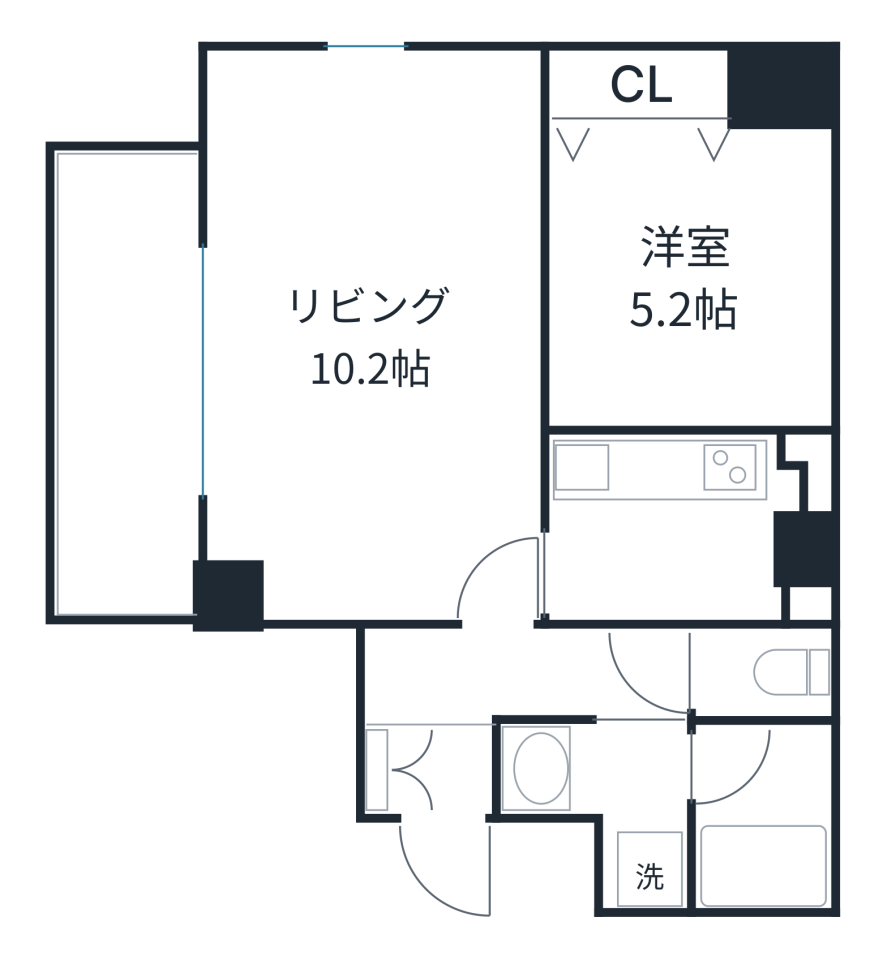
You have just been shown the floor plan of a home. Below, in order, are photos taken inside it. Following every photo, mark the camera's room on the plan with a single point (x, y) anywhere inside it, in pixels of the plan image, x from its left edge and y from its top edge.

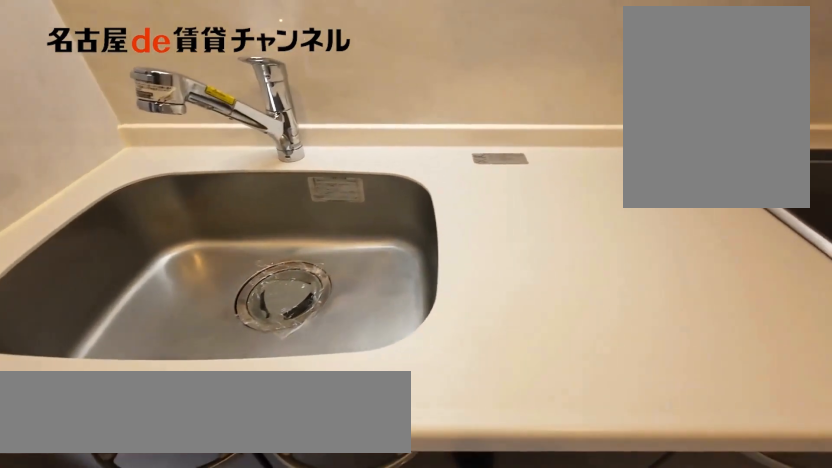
(685, 525)
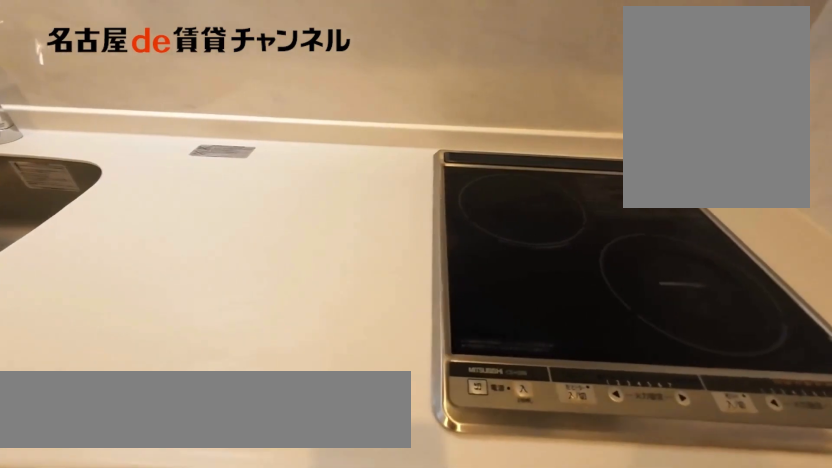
(685, 525)
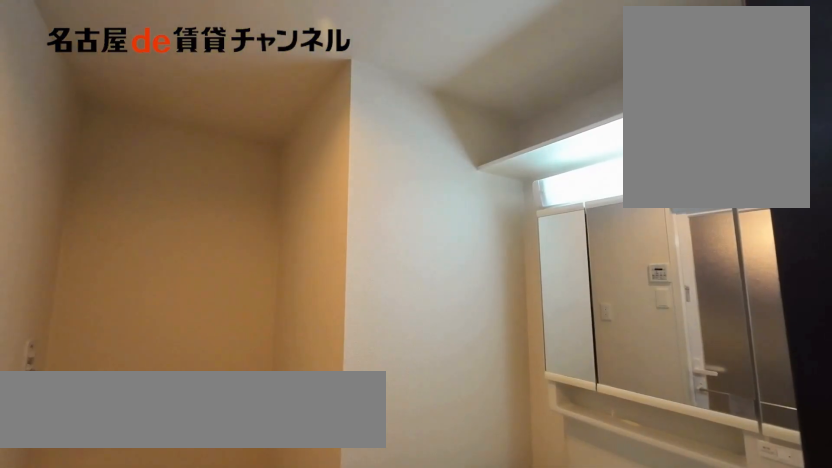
(614, 798)
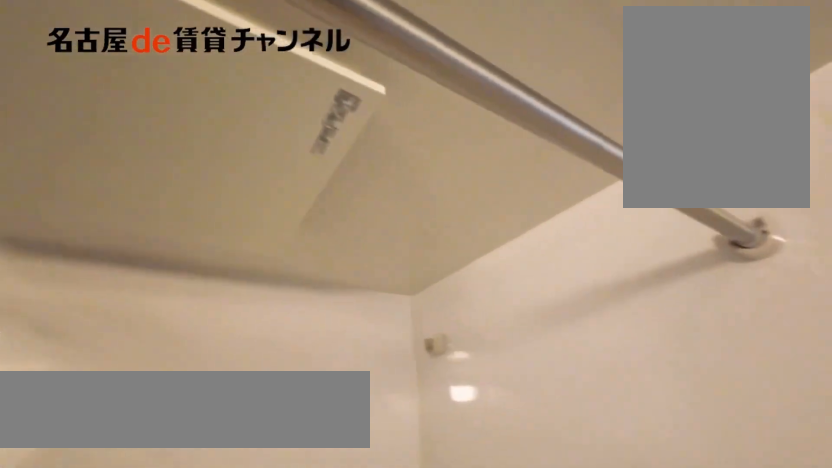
(760, 817)
